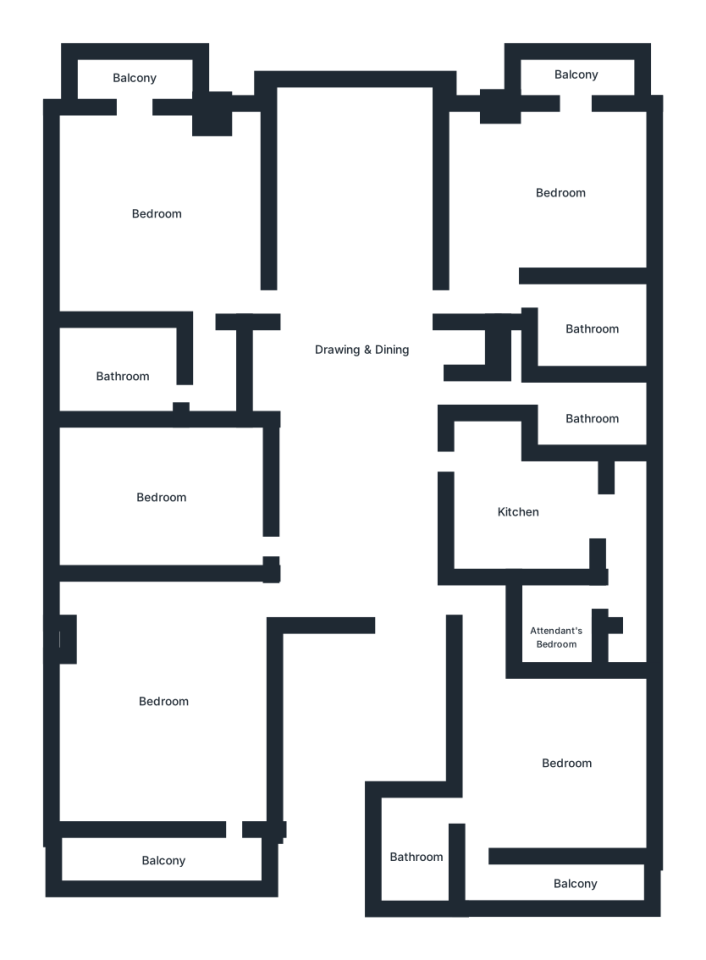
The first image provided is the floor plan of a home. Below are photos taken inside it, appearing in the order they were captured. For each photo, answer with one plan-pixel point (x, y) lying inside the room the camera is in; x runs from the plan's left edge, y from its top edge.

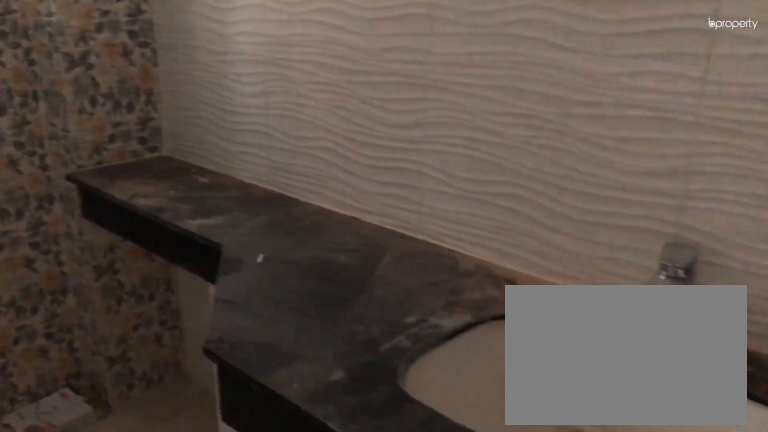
(122, 369)
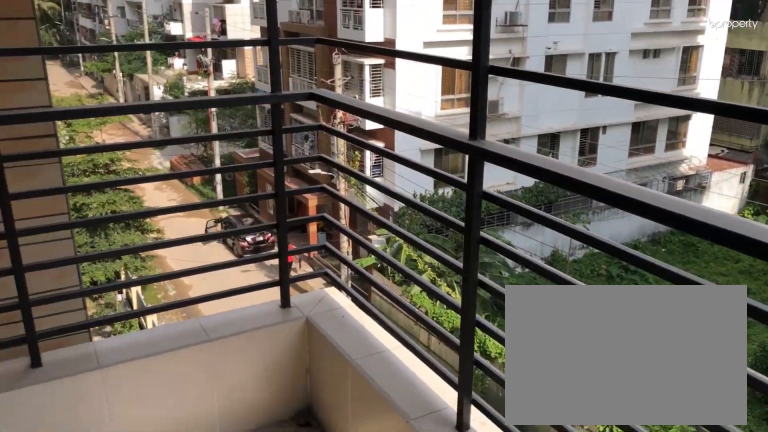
(129, 72)
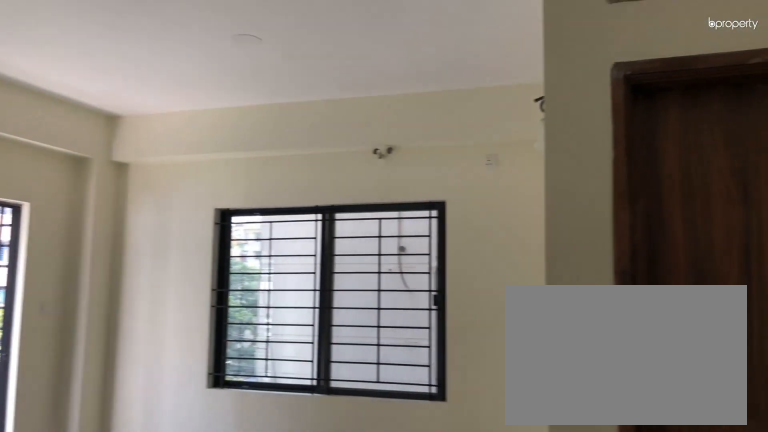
(556, 183)
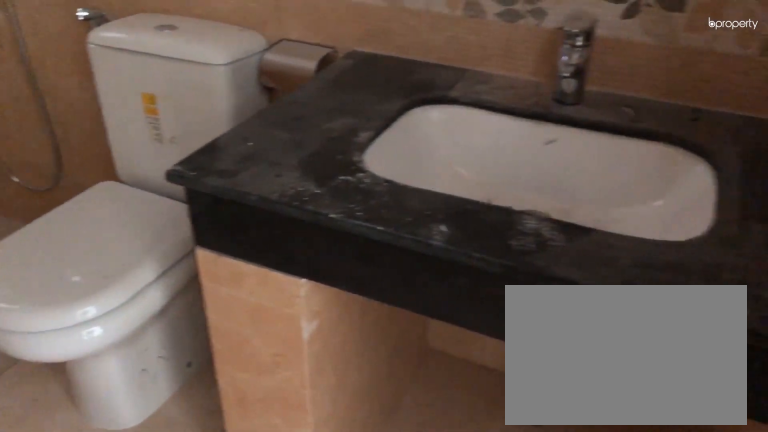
(588, 327)
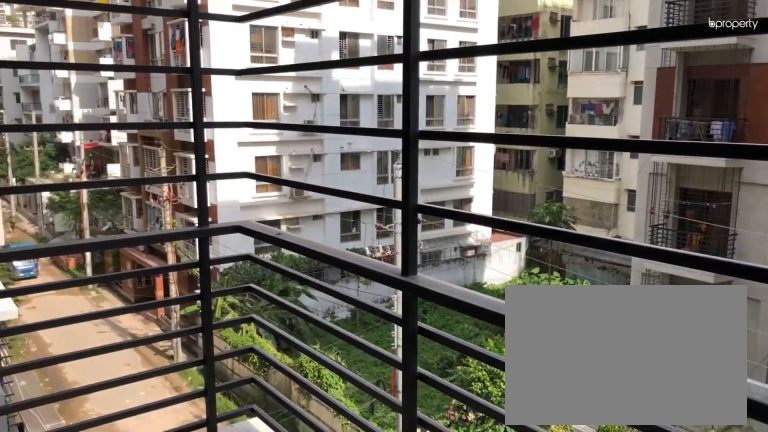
(573, 76)
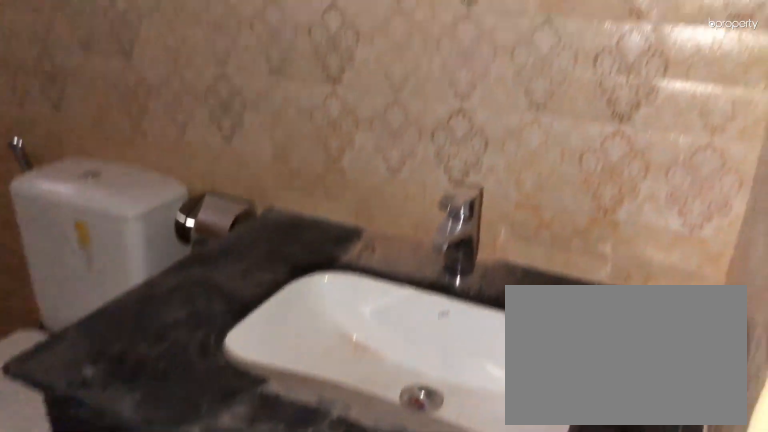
(590, 411)
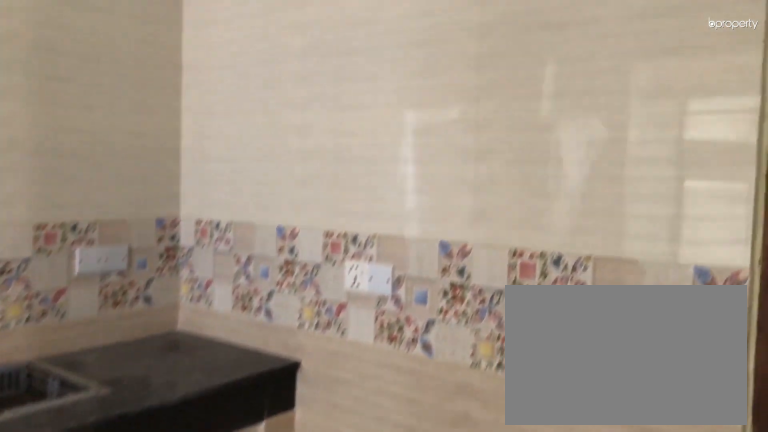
(531, 514)
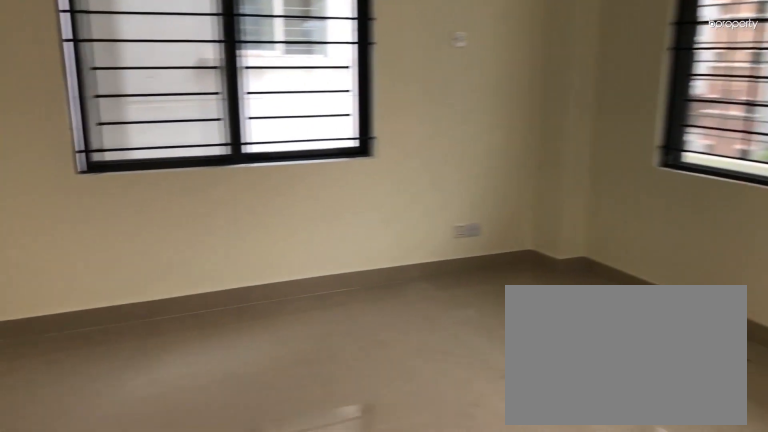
(560, 764)
